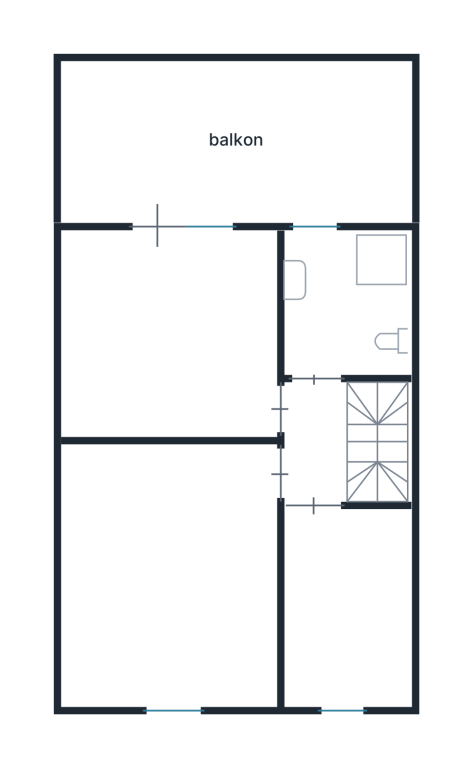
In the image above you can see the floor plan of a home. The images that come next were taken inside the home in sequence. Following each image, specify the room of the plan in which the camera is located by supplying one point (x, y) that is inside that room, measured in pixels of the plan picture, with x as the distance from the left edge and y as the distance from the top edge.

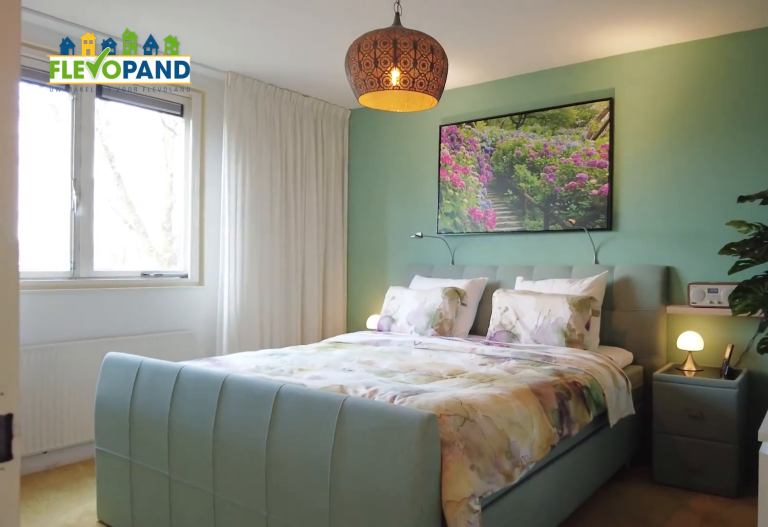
(168, 597)
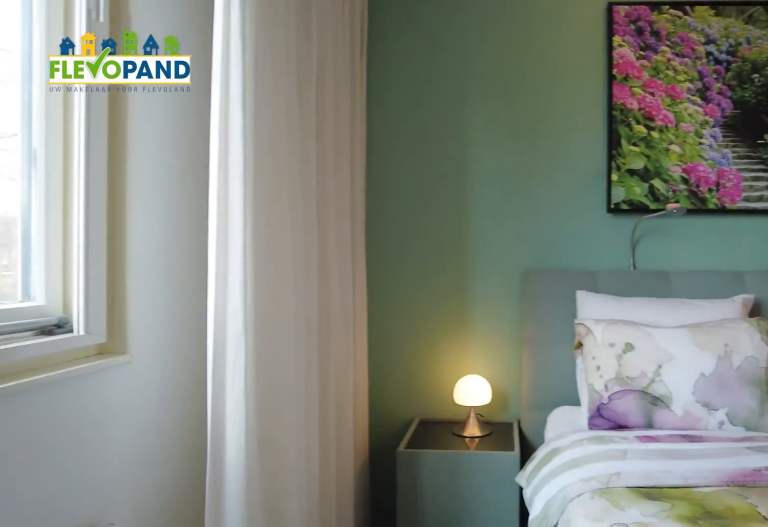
(168, 597)
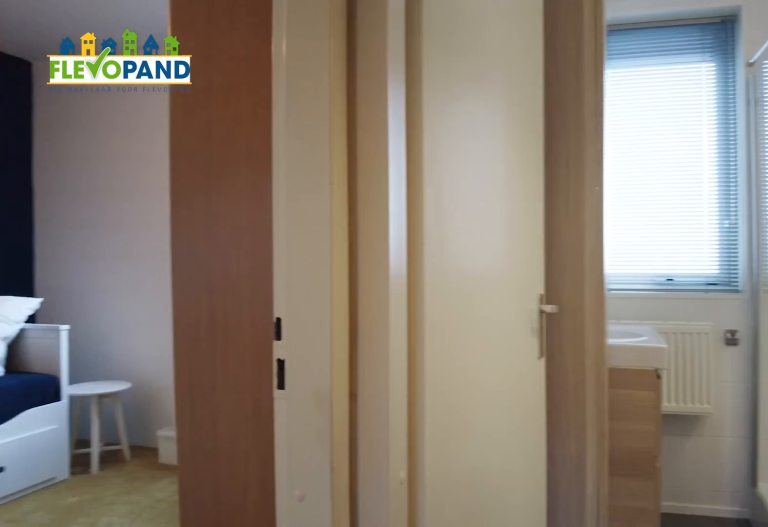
(315, 441)
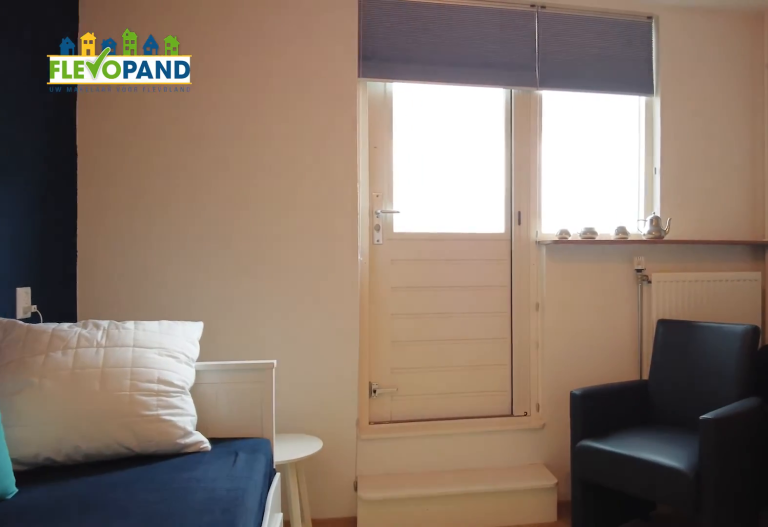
(82, 341)
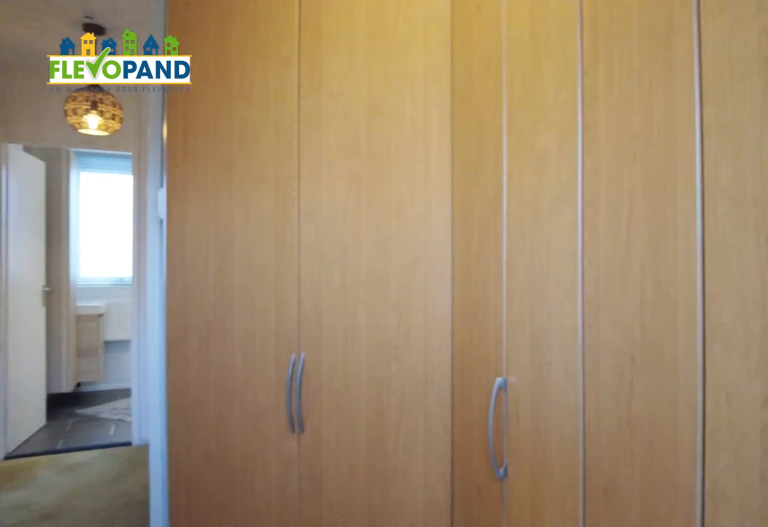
(346, 607)
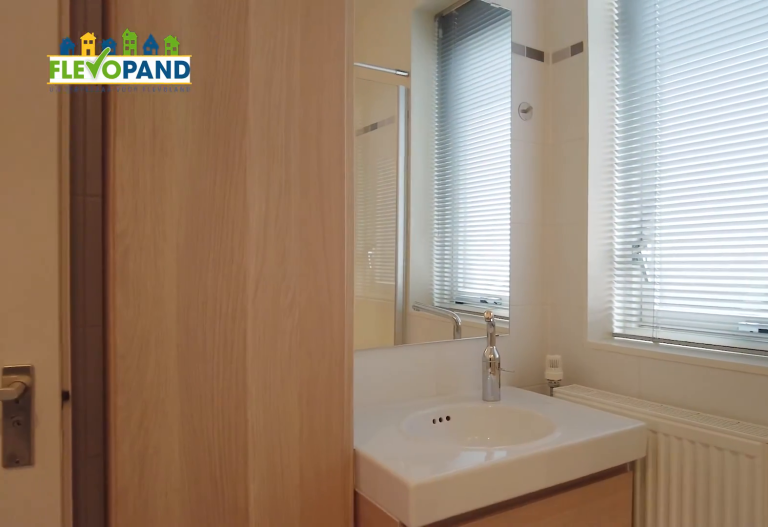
(381, 261)
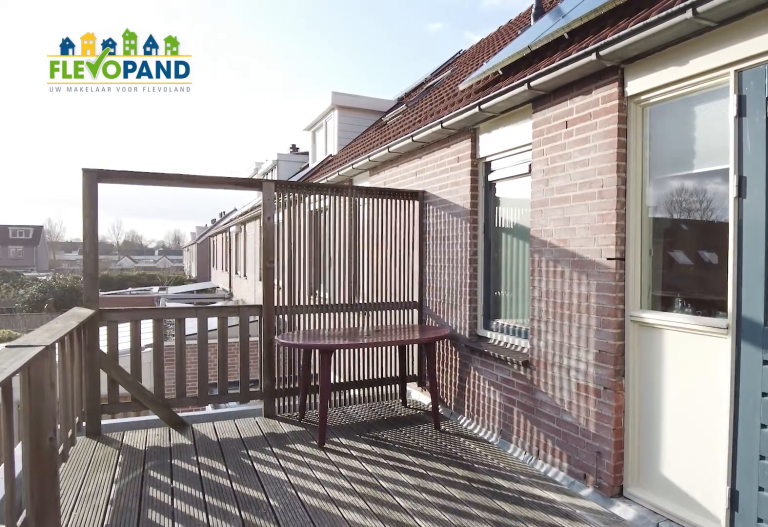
(239, 139)
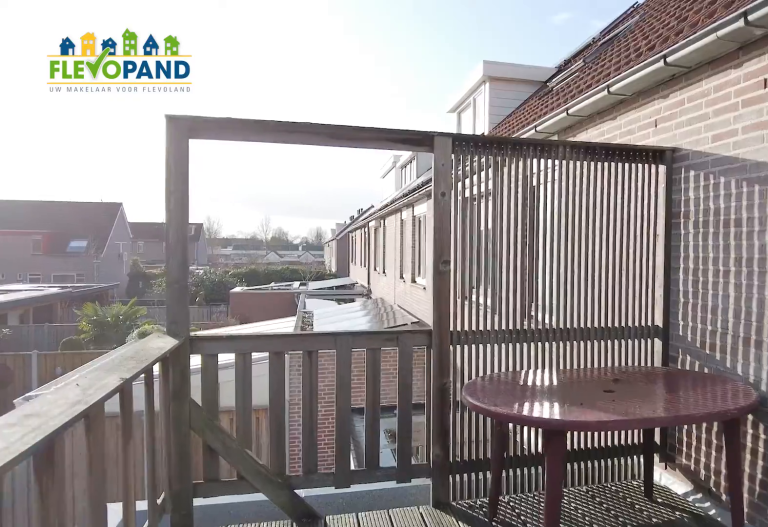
(239, 139)
